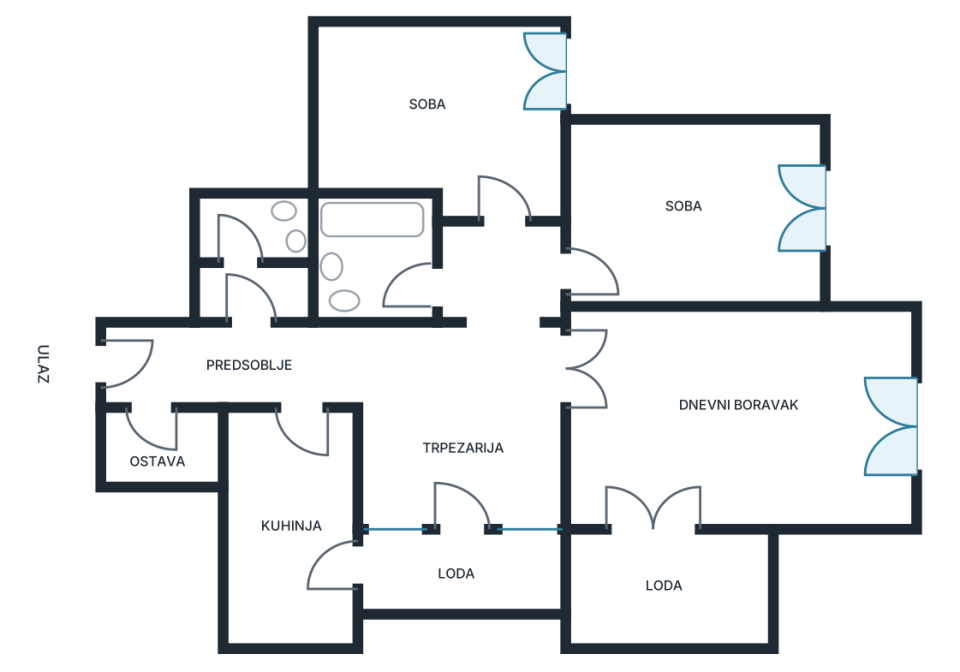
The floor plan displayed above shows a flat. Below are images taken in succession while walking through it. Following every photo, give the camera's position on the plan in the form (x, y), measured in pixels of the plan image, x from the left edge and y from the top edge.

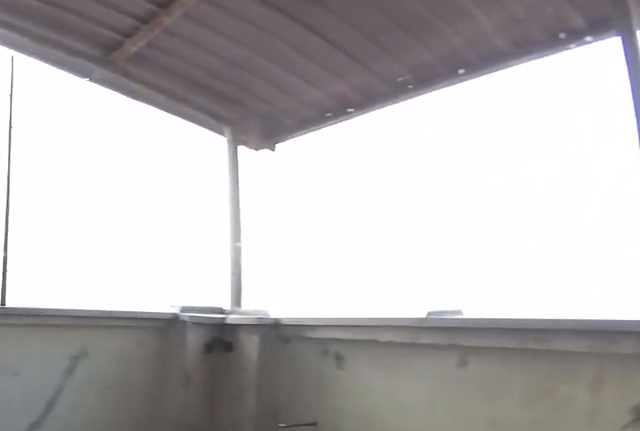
(644, 547)
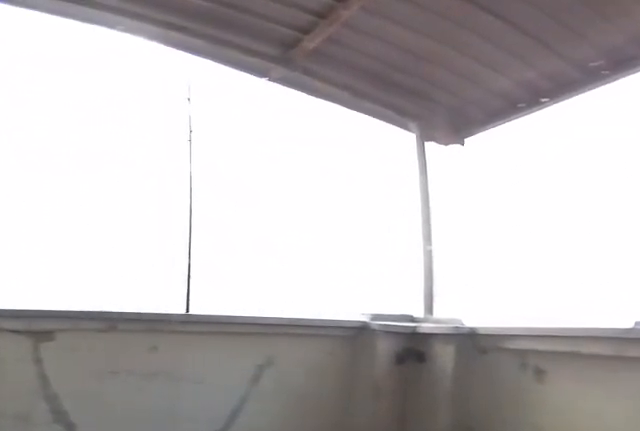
(644, 558)
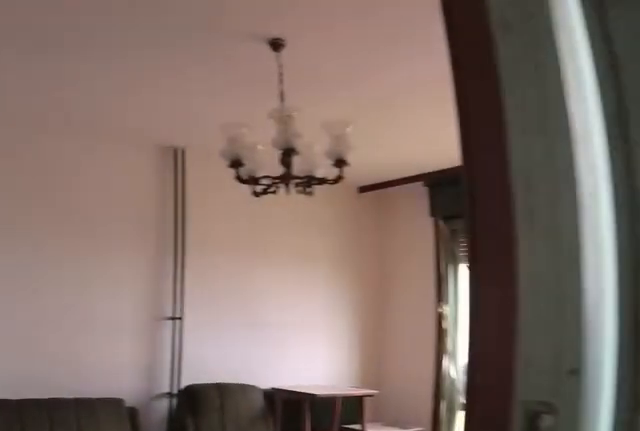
(662, 586)
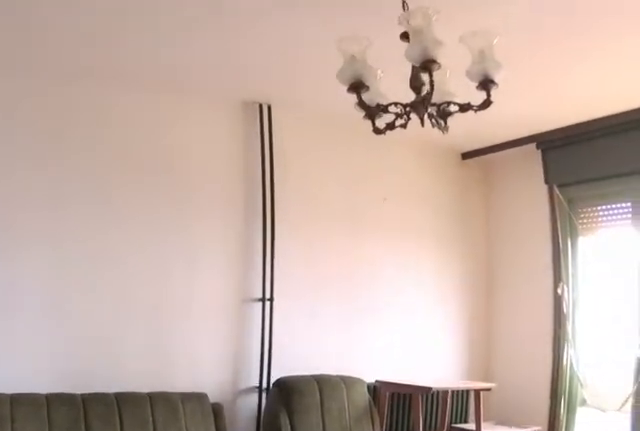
(676, 526)
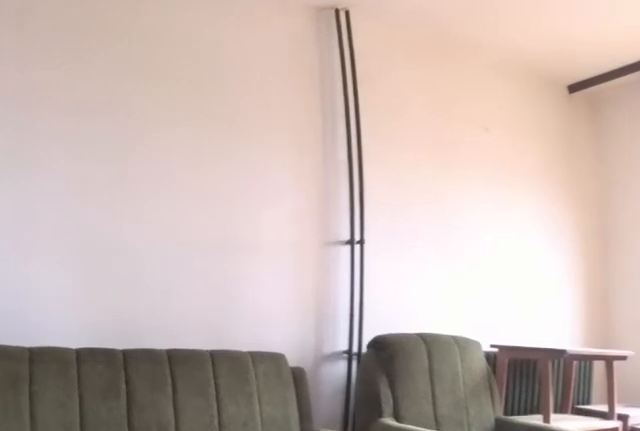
(681, 469)
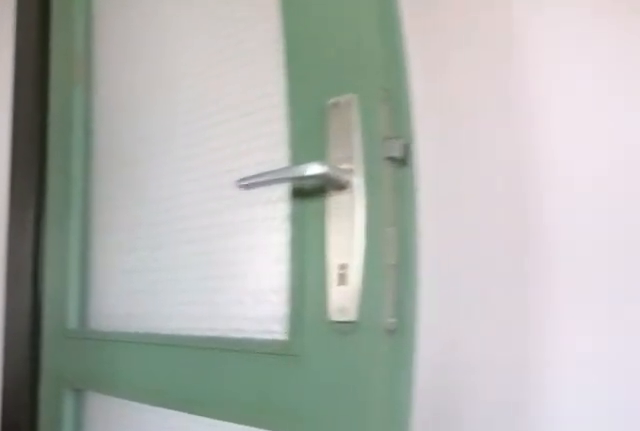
(651, 392)
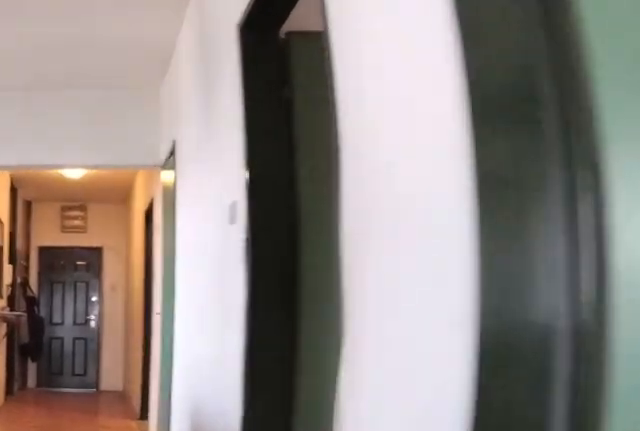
(609, 380)
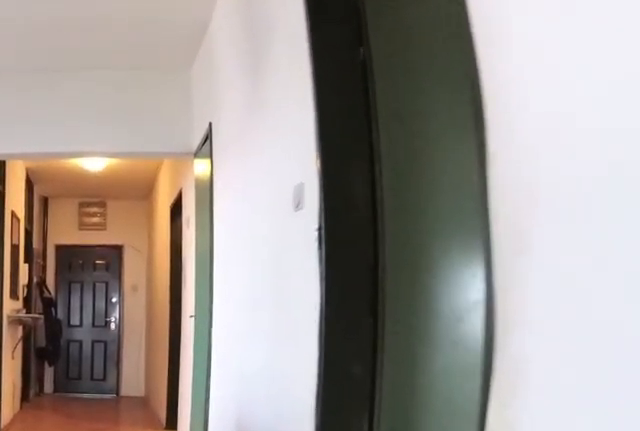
(590, 381)
